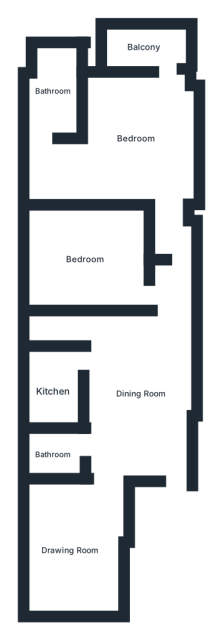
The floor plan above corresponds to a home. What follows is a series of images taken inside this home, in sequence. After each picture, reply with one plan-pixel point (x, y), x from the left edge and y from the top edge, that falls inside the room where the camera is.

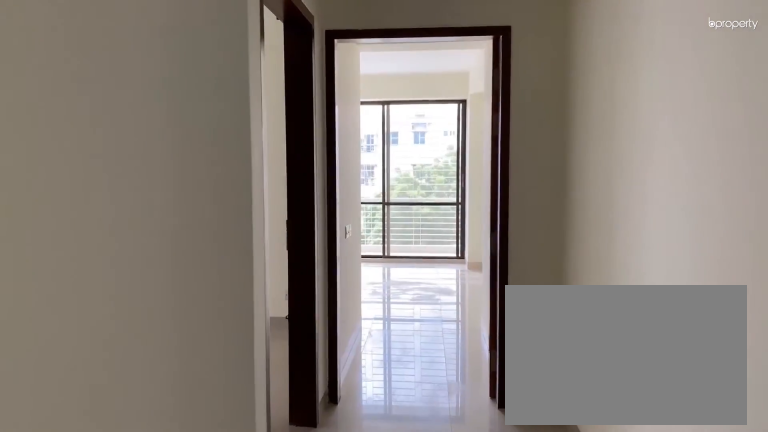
(140, 388)
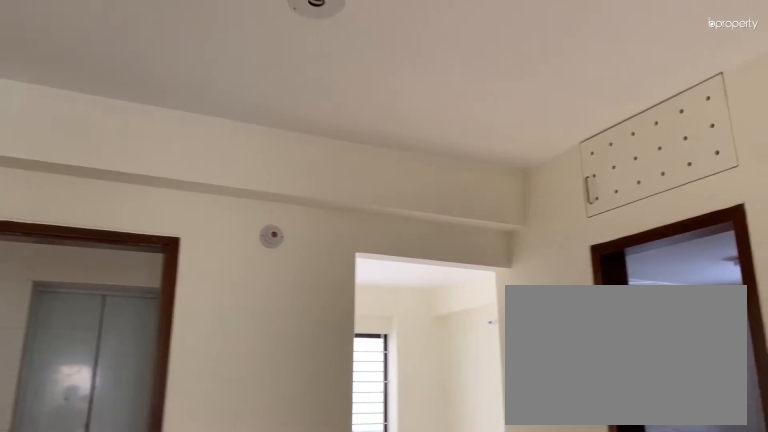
(140, 388)
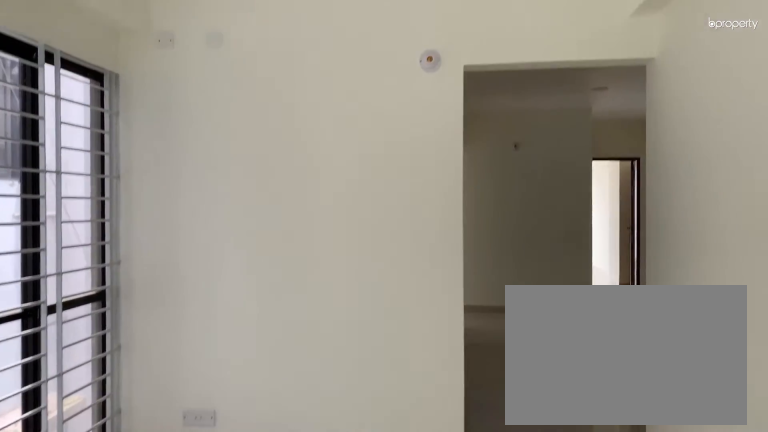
(70, 550)
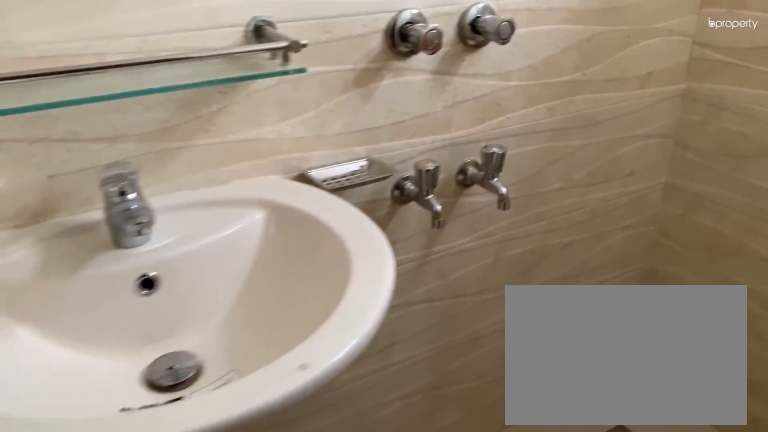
(54, 453)
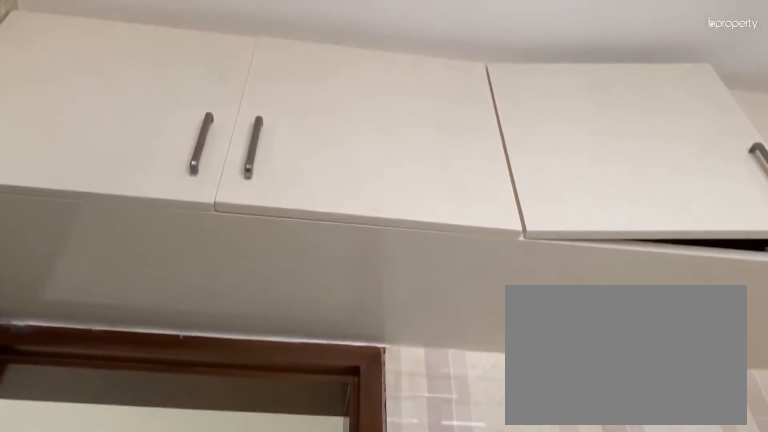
(53, 388)
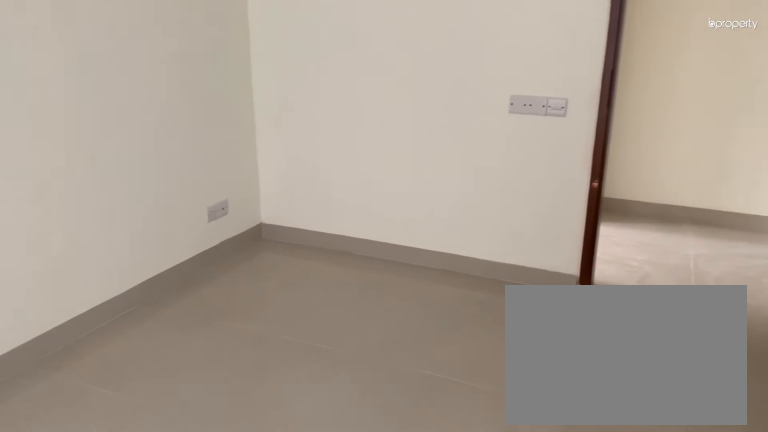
(85, 259)
